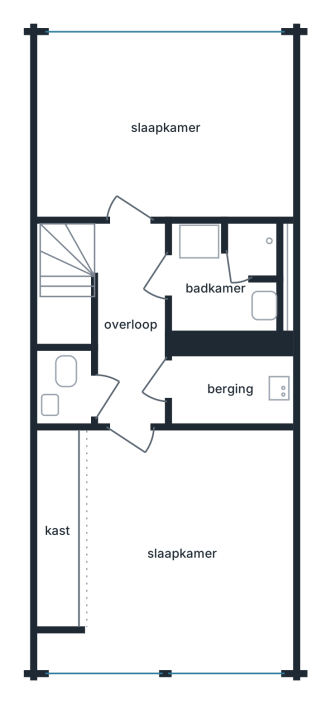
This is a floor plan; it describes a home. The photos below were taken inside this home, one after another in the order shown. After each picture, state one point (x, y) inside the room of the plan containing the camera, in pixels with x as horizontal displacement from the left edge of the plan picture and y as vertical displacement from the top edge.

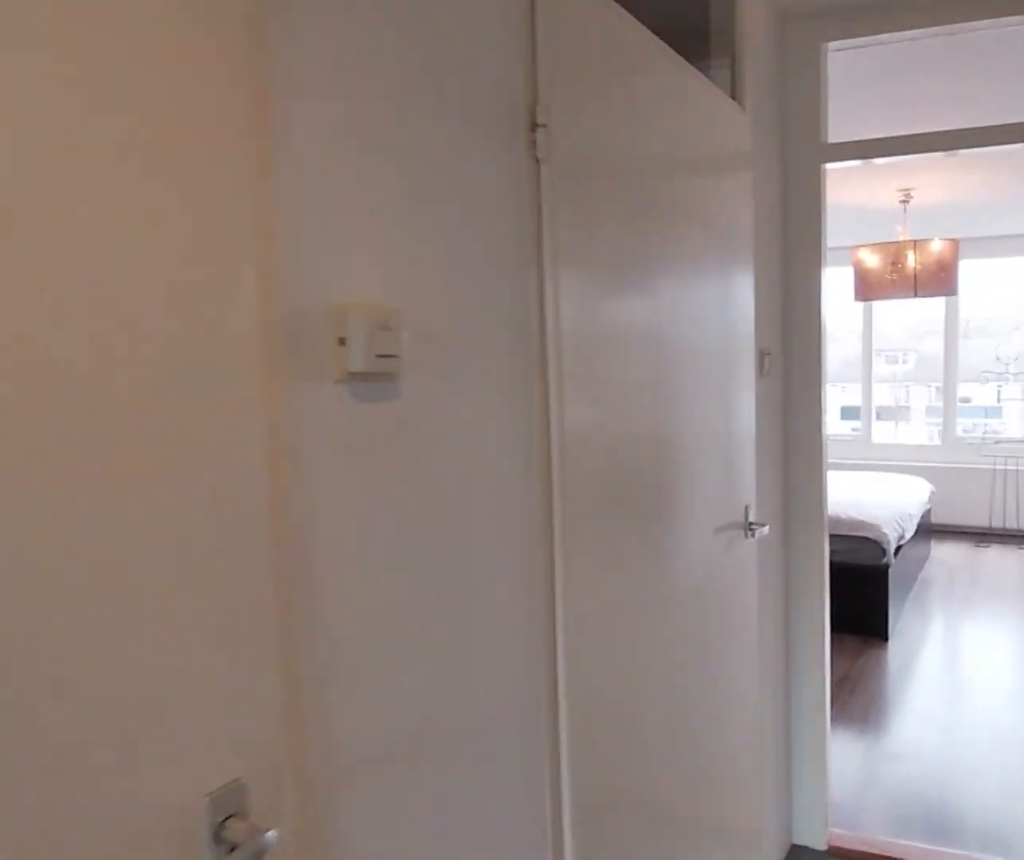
(122, 286)
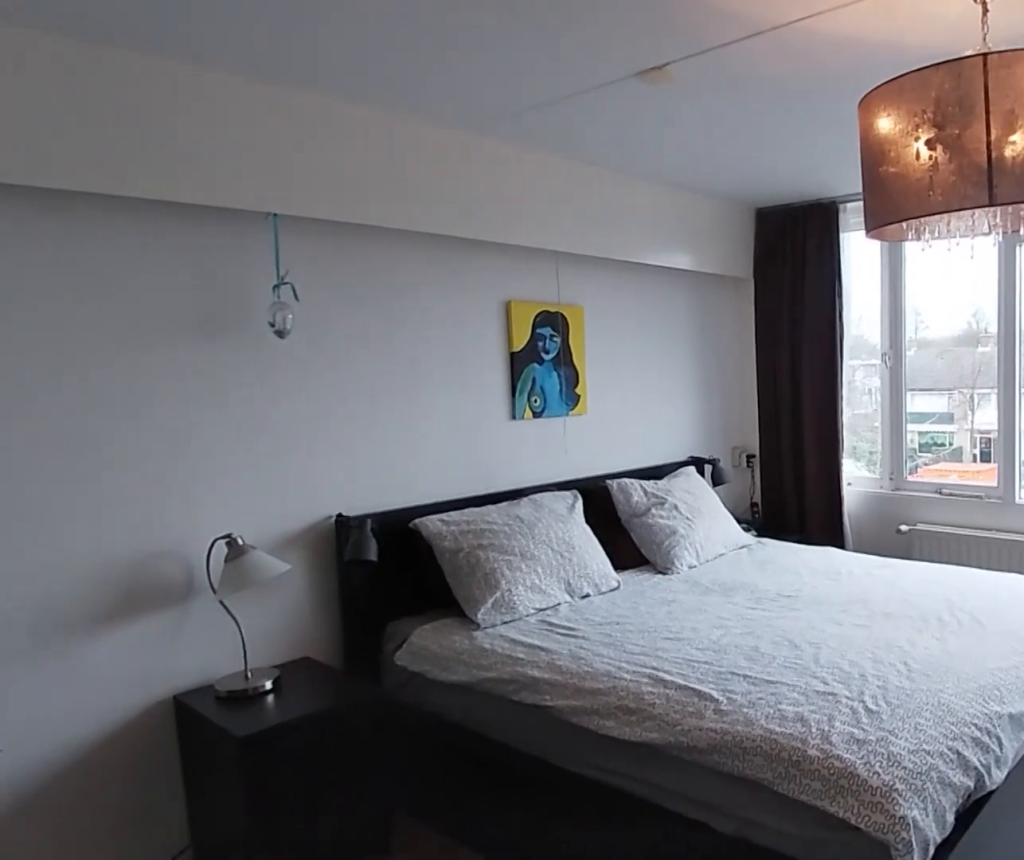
(59, 653)
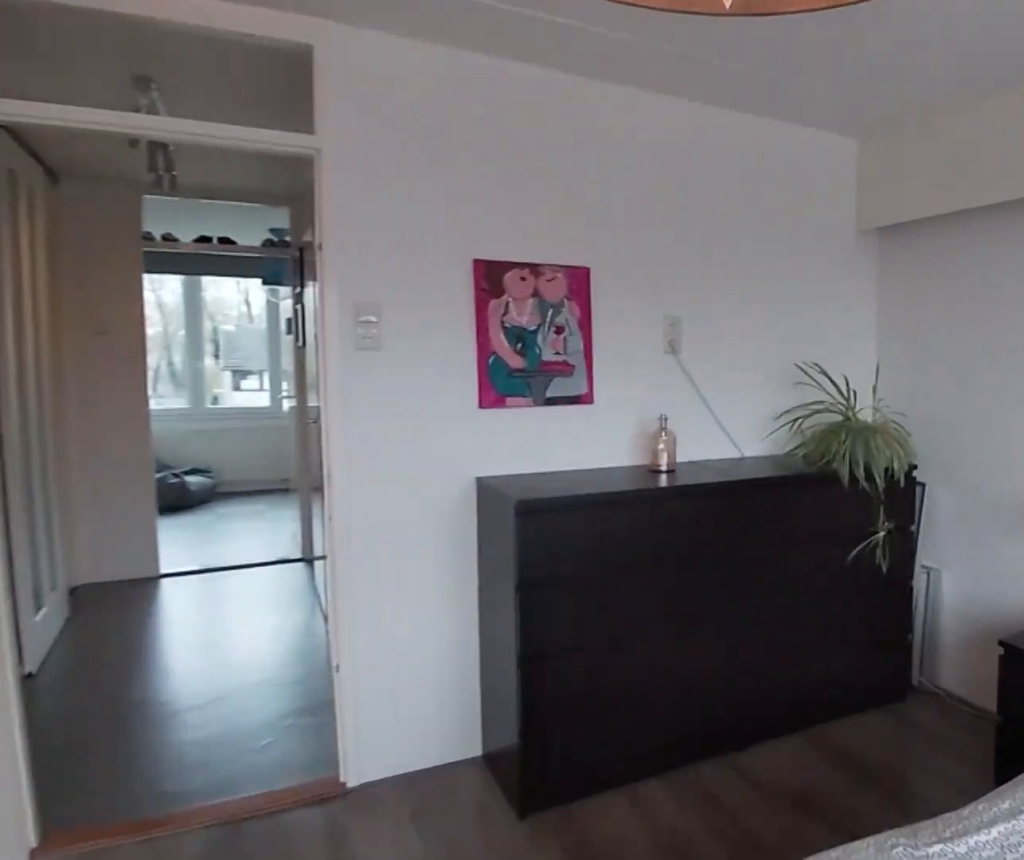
(59, 653)
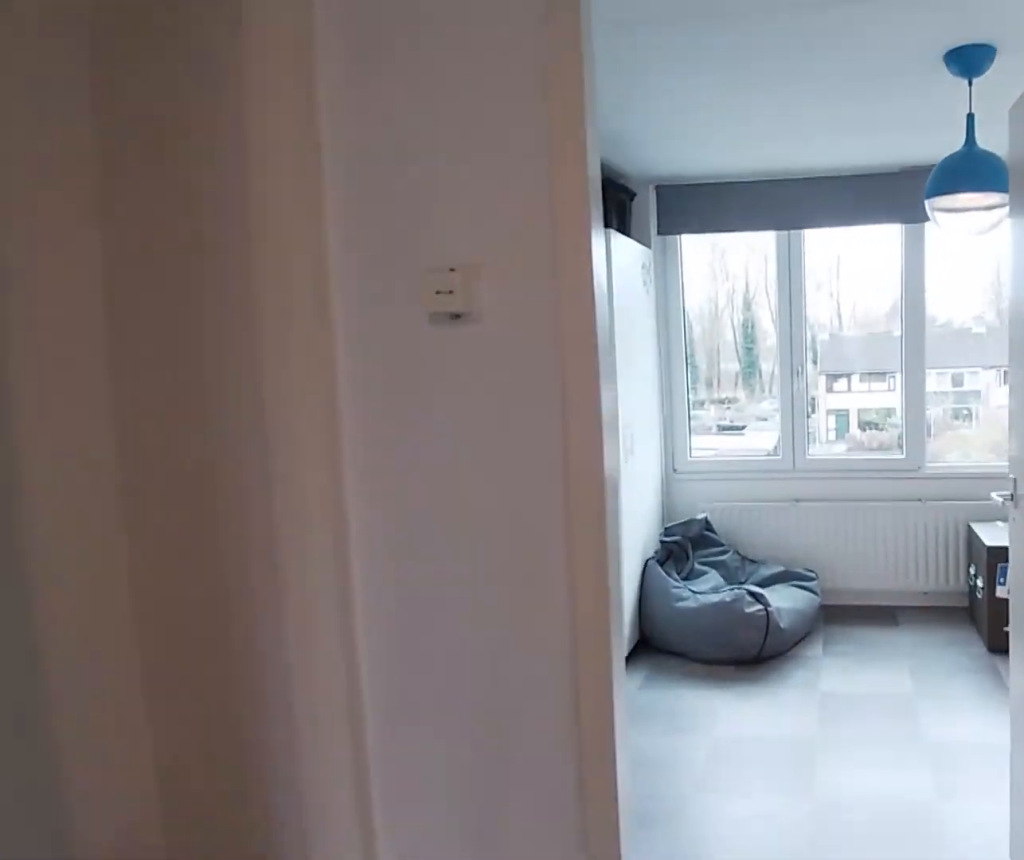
(122, 287)
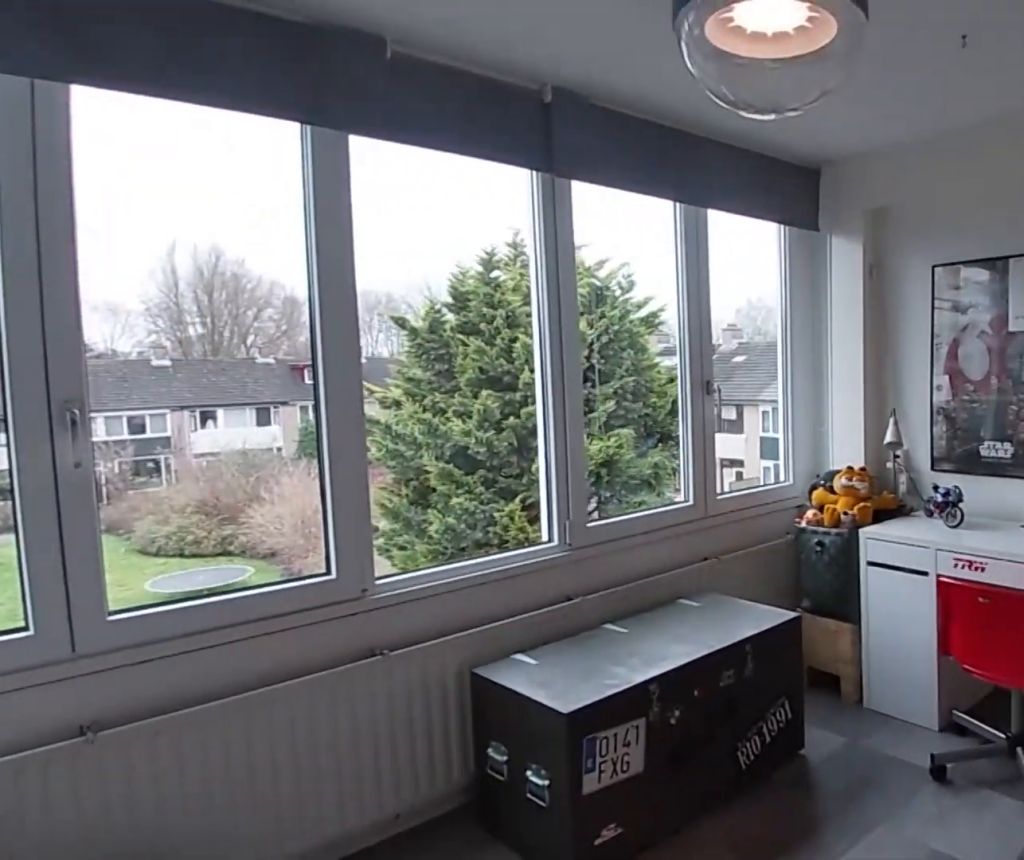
(165, 126)
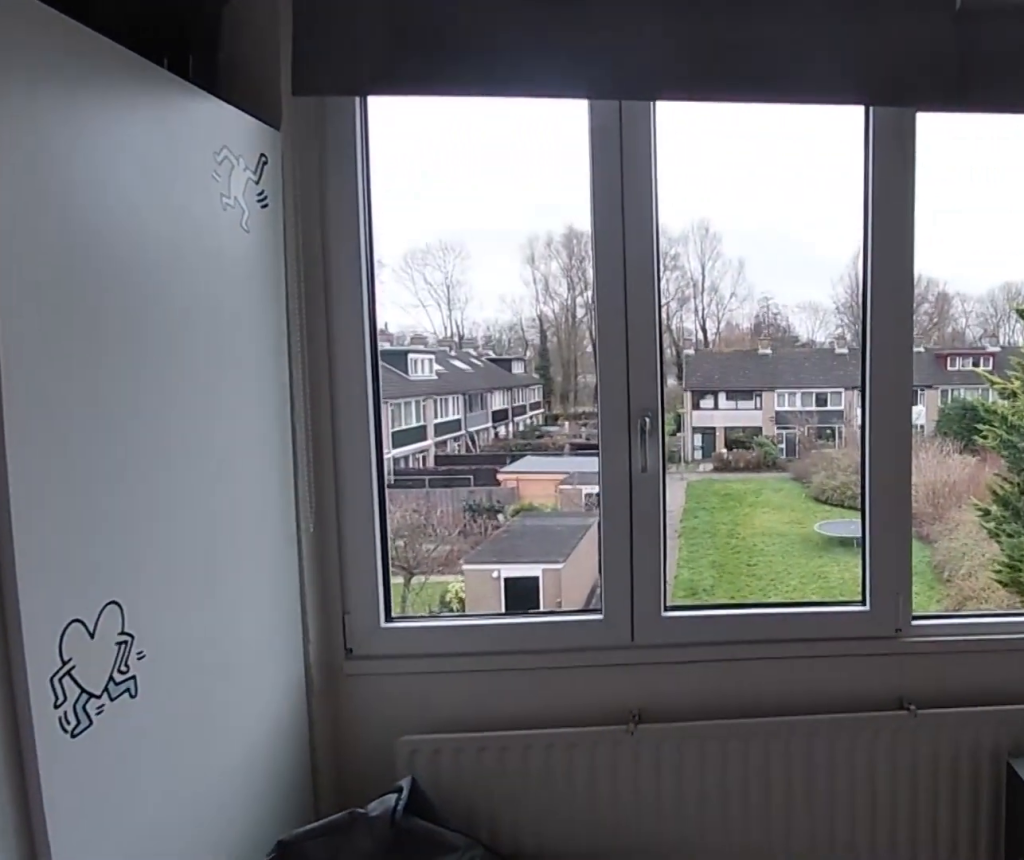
(165, 126)
